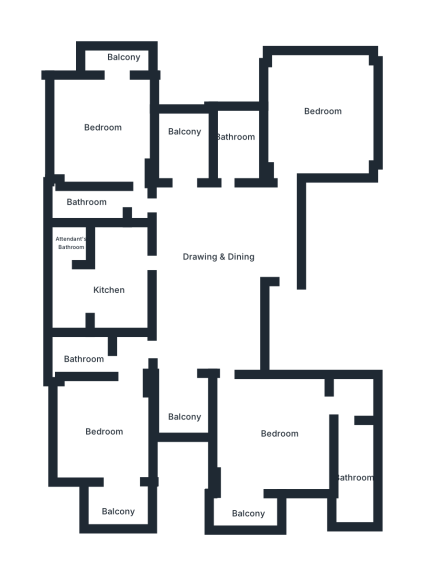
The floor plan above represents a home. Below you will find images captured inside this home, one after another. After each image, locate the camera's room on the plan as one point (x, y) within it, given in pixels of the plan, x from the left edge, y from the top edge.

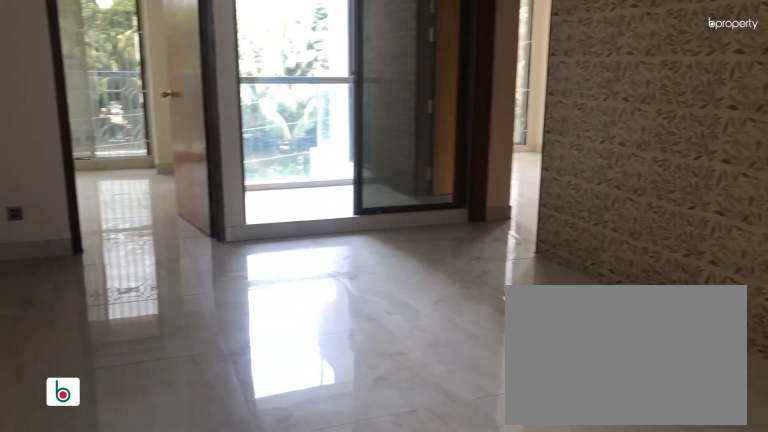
(213, 290)
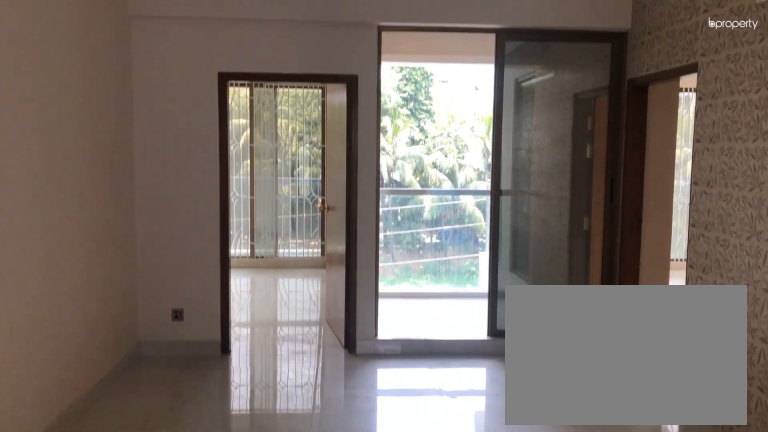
(213, 290)
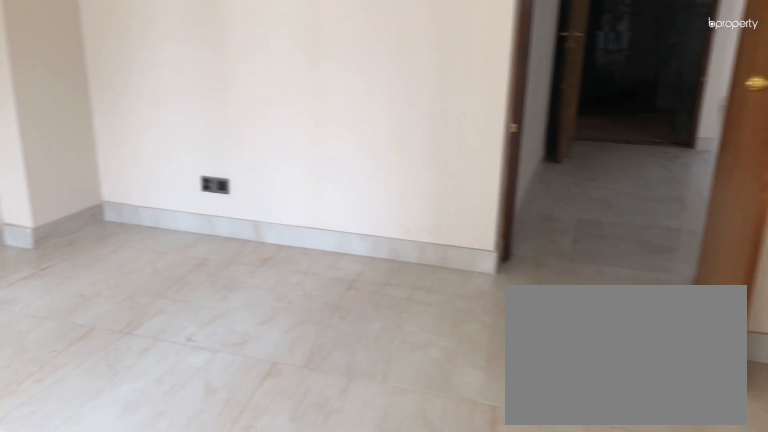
(321, 117)
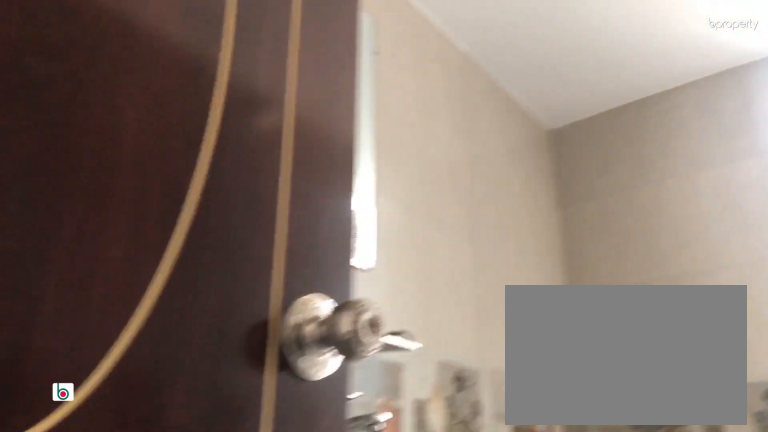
(235, 144)
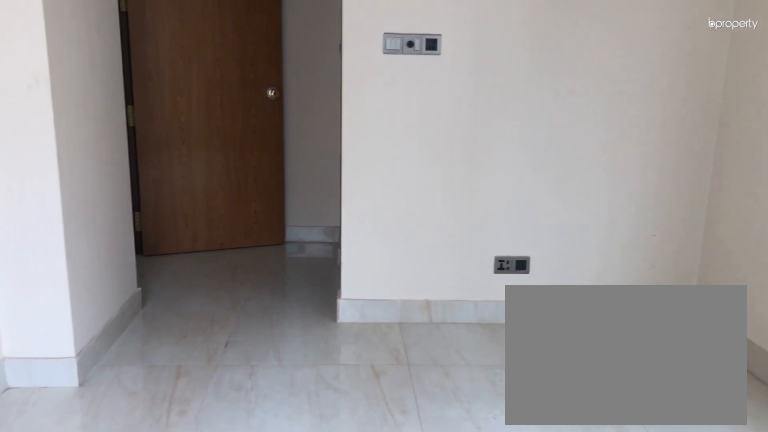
(112, 130)
